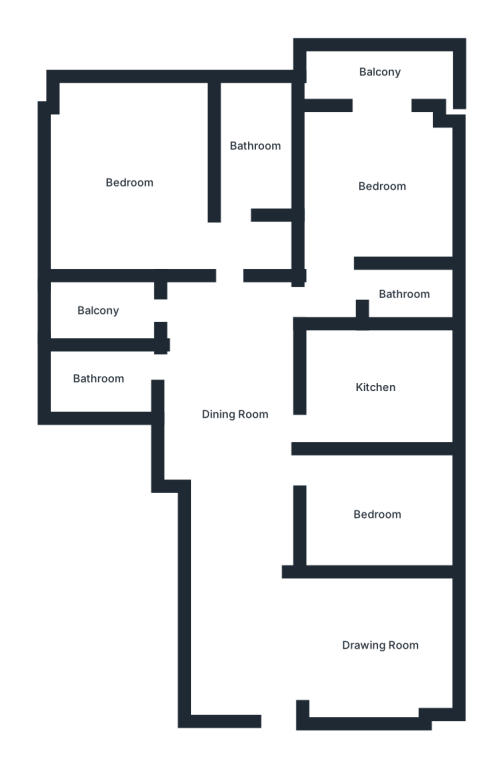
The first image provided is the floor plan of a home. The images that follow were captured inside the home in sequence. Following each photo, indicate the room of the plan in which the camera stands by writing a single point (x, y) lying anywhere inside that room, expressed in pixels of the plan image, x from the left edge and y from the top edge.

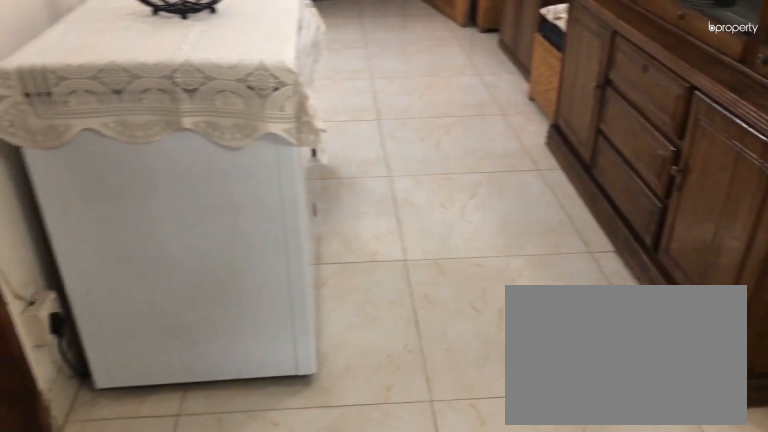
(237, 417)
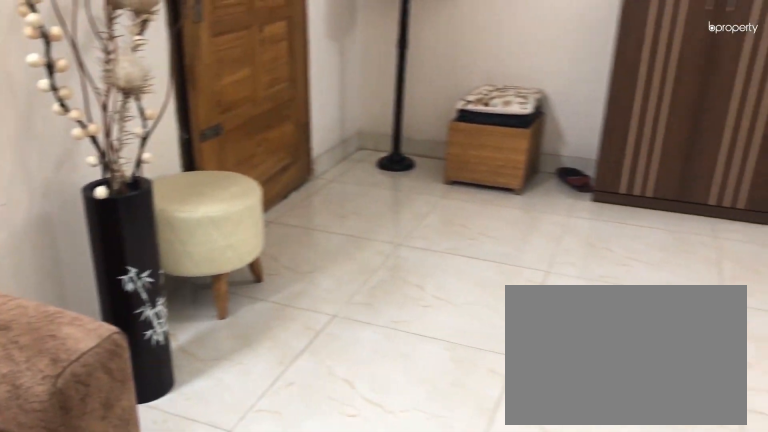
(379, 644)
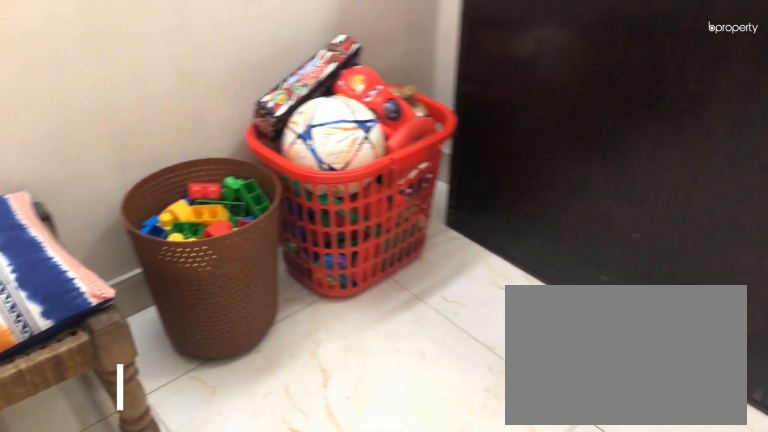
(374, 512)
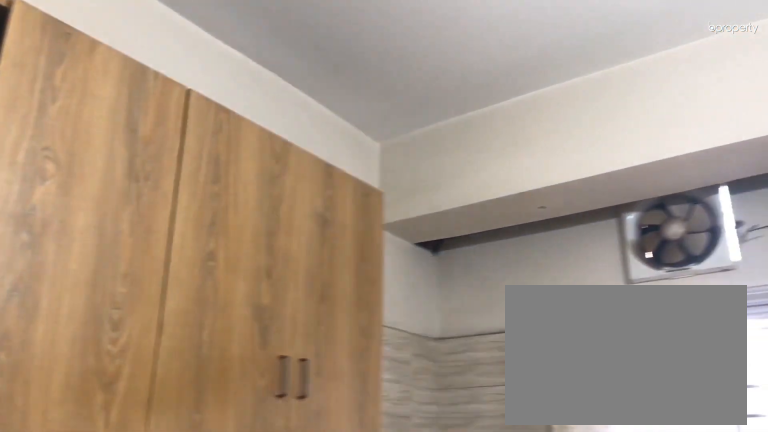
(374, 385)
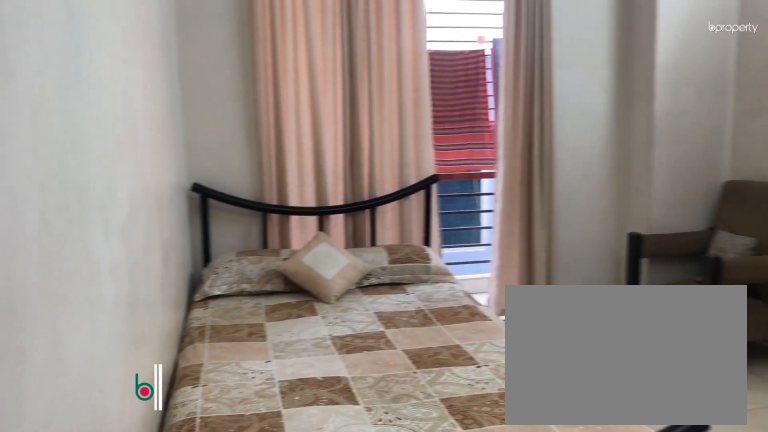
(379, 189)
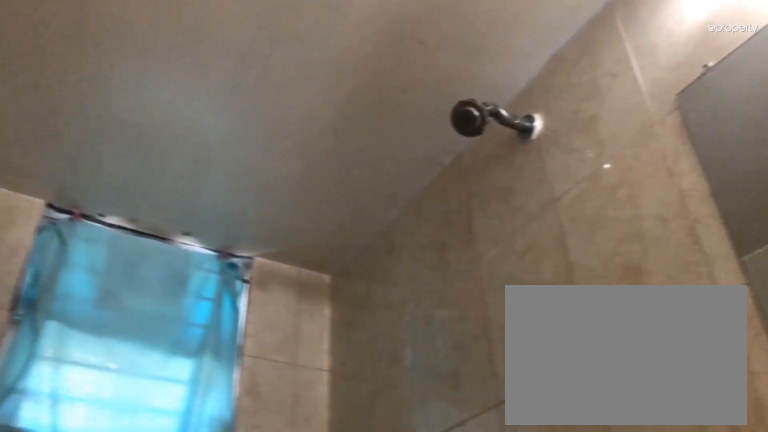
(406, 296)
